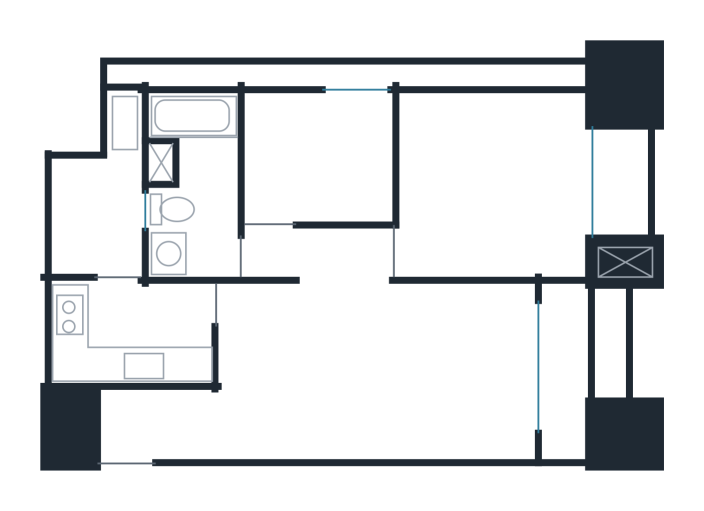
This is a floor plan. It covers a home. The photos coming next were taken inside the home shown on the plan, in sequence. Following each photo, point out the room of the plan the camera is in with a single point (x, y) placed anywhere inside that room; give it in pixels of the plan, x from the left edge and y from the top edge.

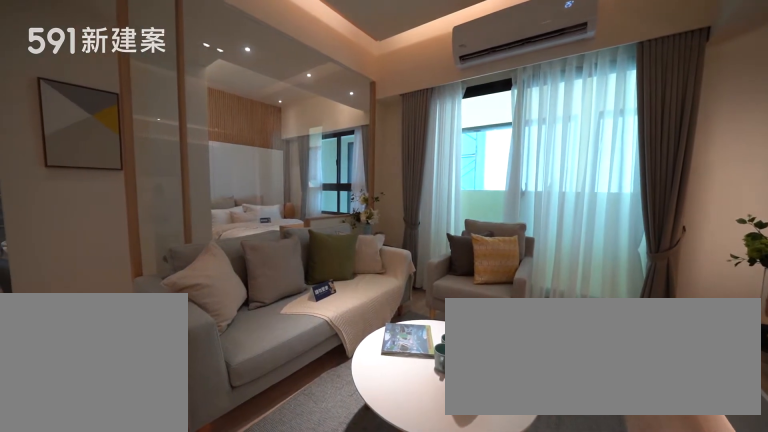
(485, 370)
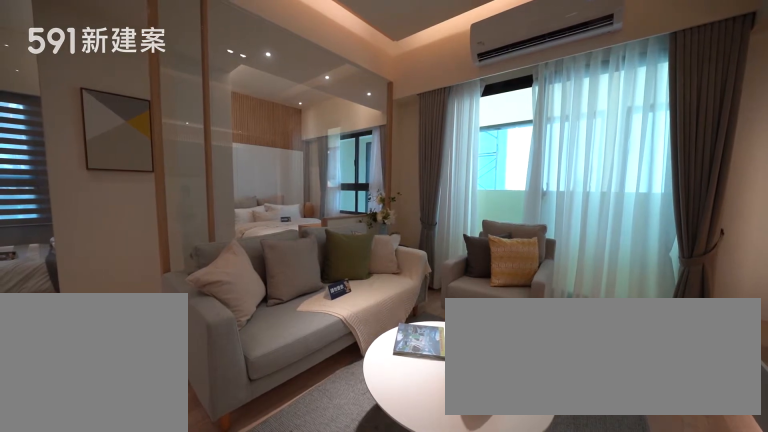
(485, 370)
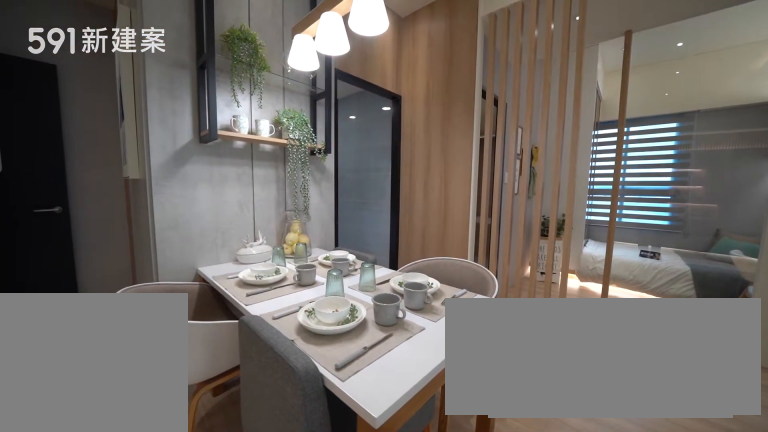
(270, 352)
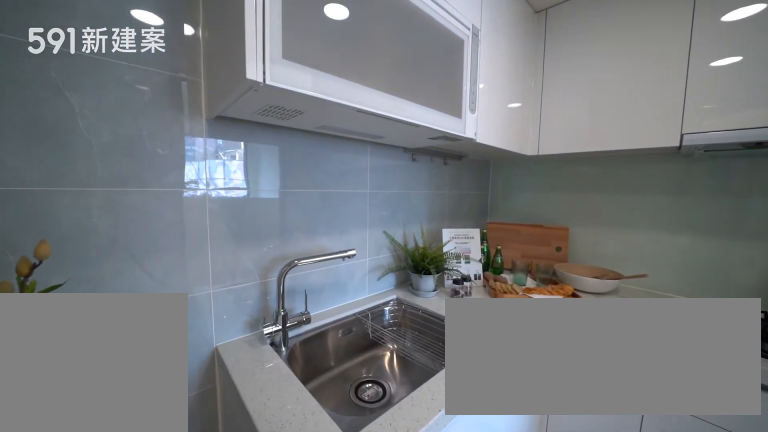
(130, 330)
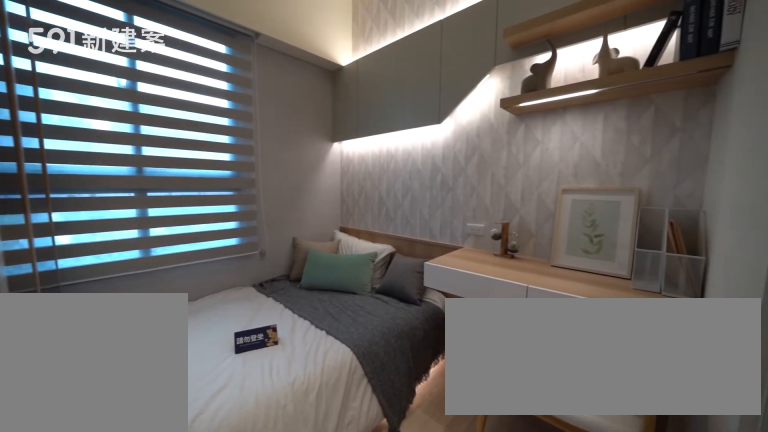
(318, 153)
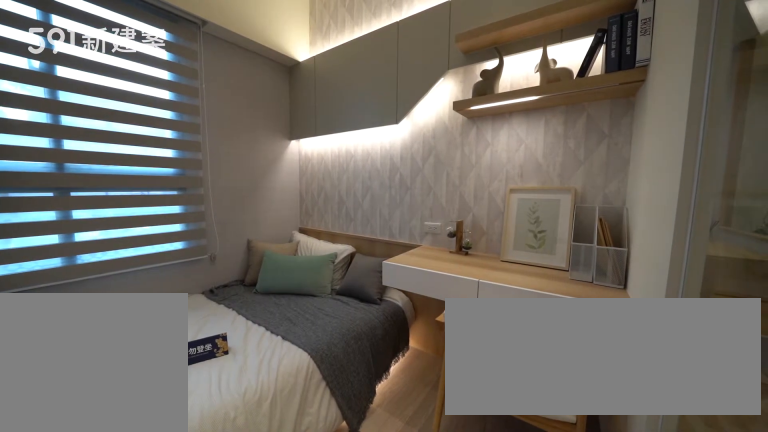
(318, 153)
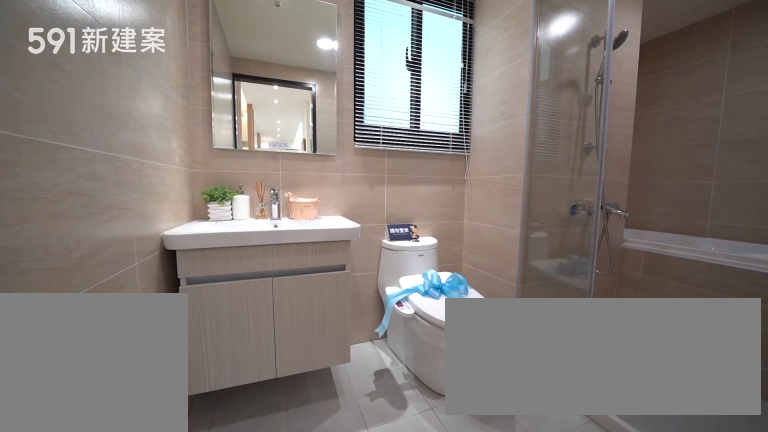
(193, 179)
